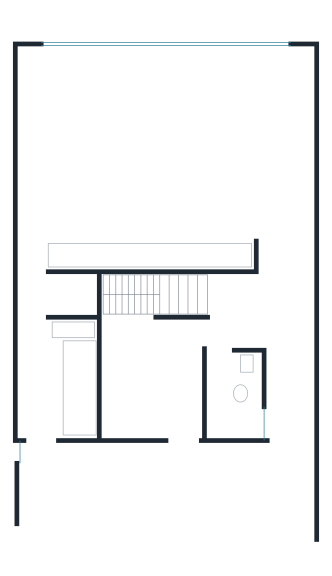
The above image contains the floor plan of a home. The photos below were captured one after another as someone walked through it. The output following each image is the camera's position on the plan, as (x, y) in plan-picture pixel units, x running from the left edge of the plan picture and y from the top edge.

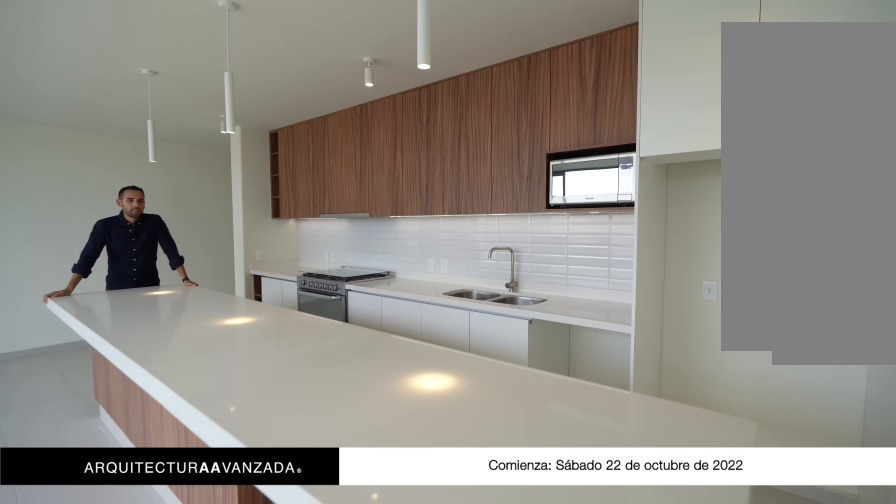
(101, 165)
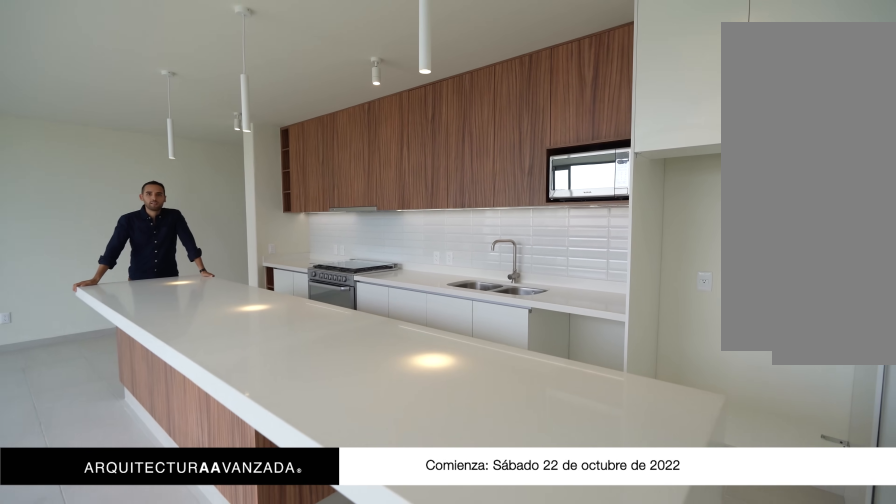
(98, 165)
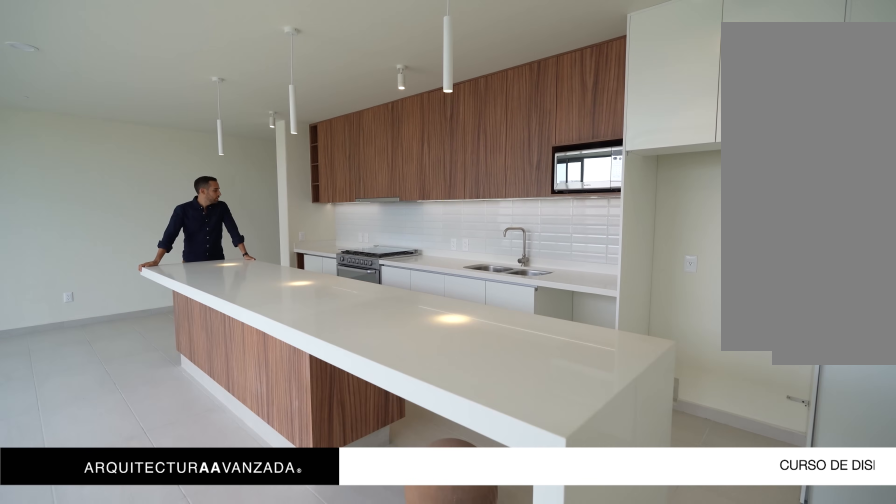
(83, 163)
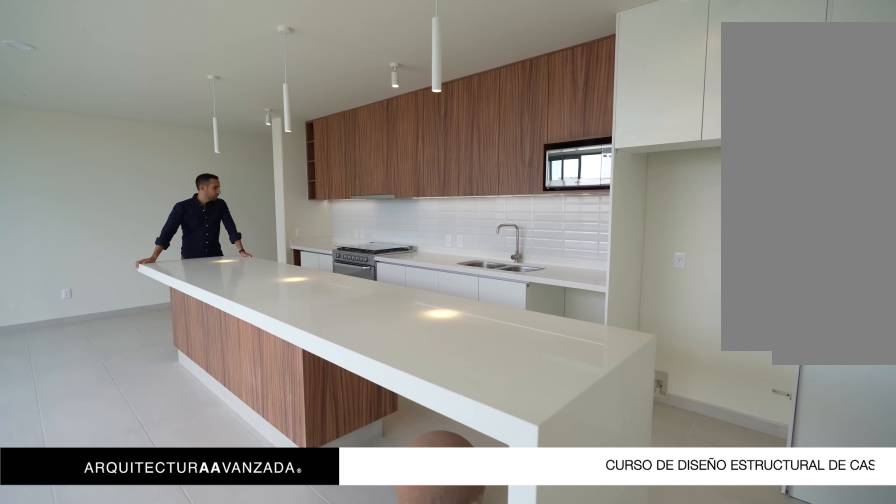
(72, 158)
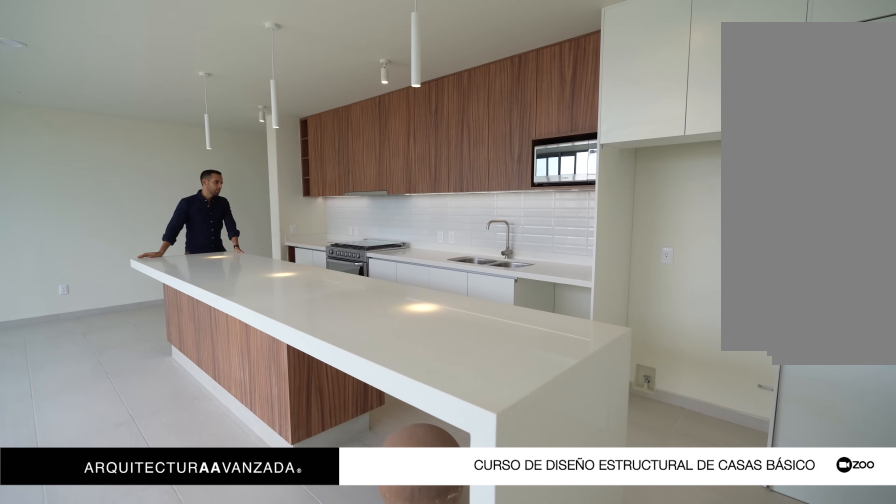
(53, 154)
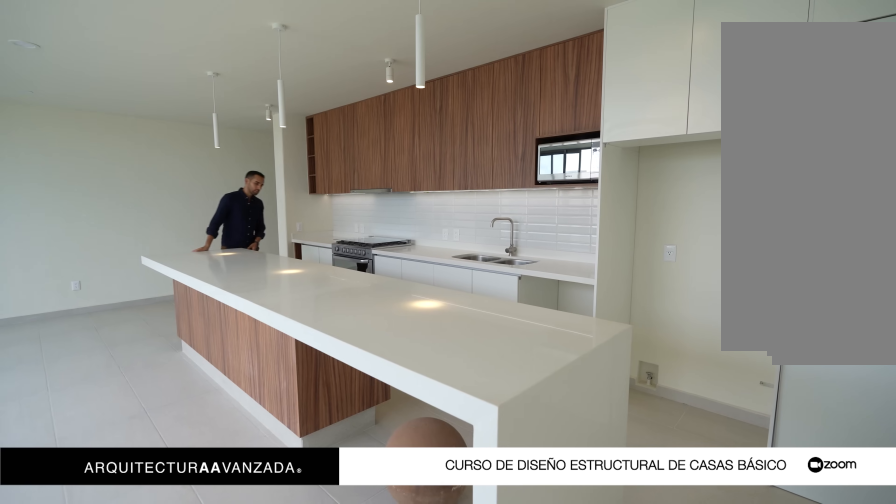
(45, 153)
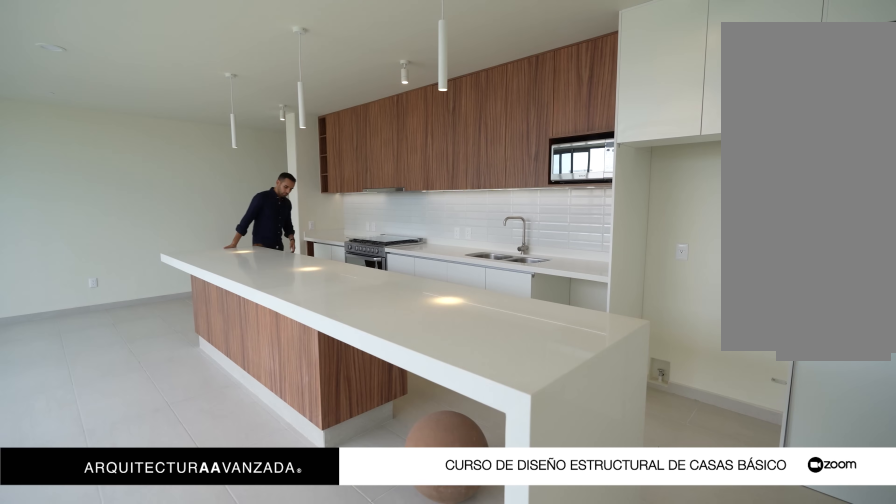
(41, 154)
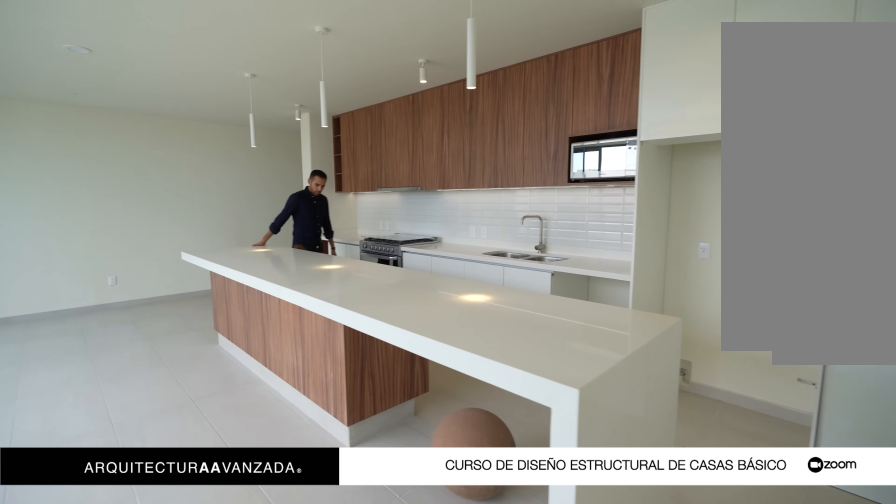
(40, 154)
